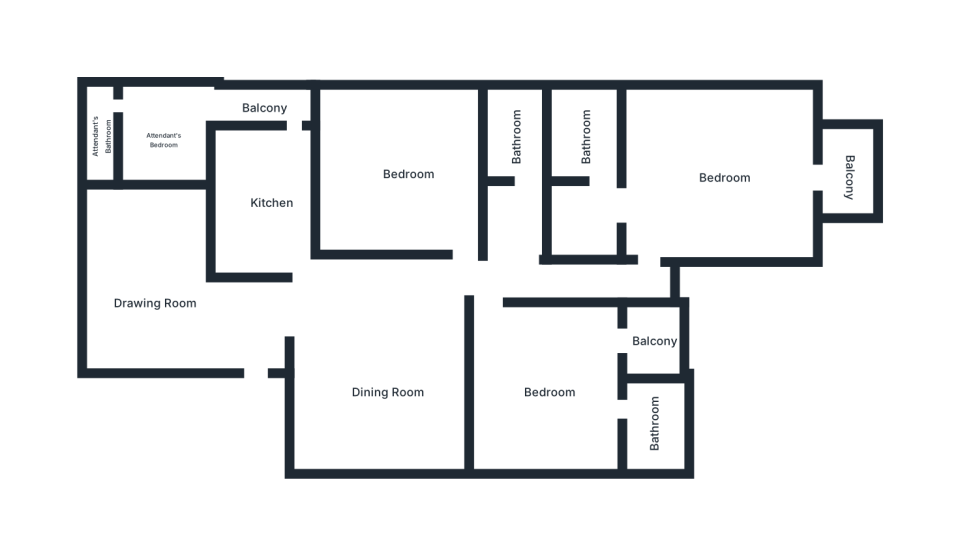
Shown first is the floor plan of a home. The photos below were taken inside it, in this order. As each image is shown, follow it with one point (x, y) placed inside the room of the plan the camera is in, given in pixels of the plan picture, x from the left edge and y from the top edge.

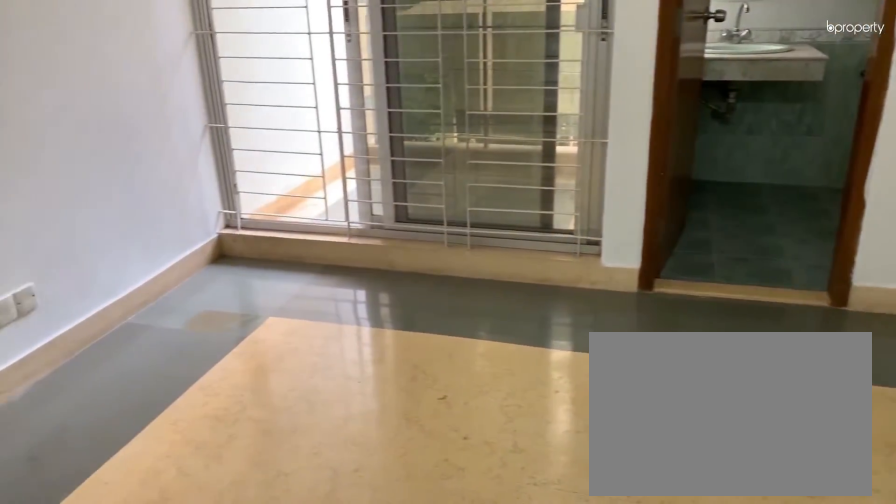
(550, 392)
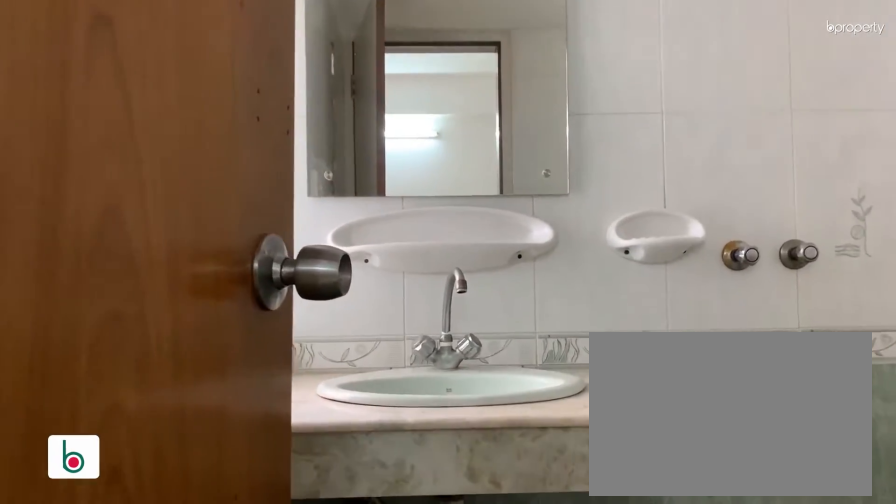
(651, 421)
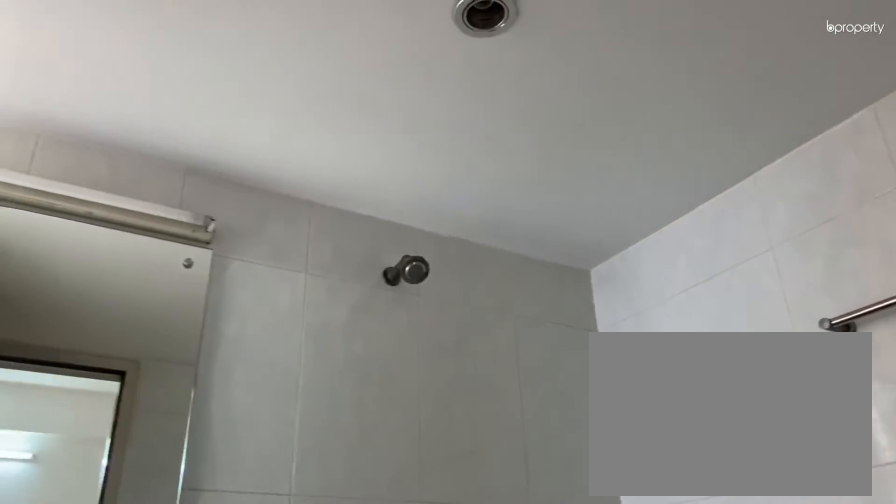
(651, 421)
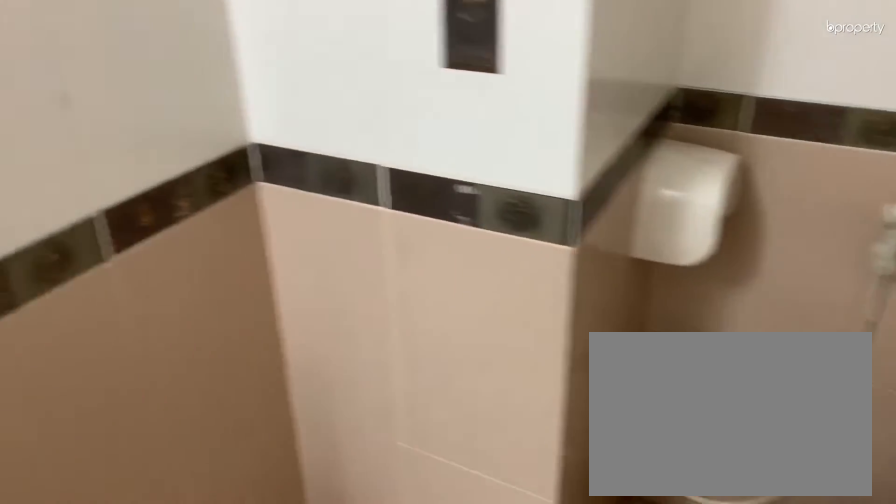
(517, 131)
